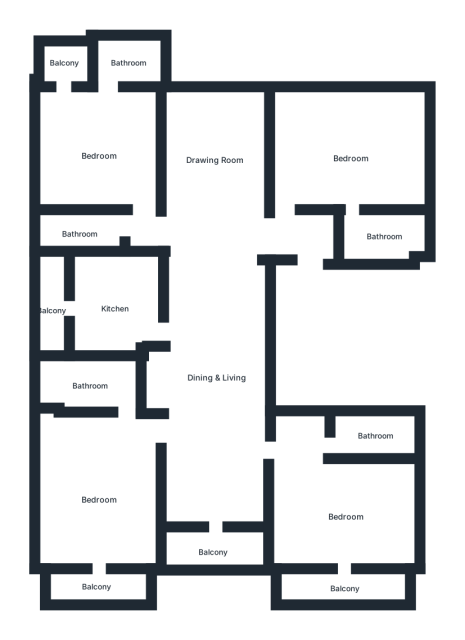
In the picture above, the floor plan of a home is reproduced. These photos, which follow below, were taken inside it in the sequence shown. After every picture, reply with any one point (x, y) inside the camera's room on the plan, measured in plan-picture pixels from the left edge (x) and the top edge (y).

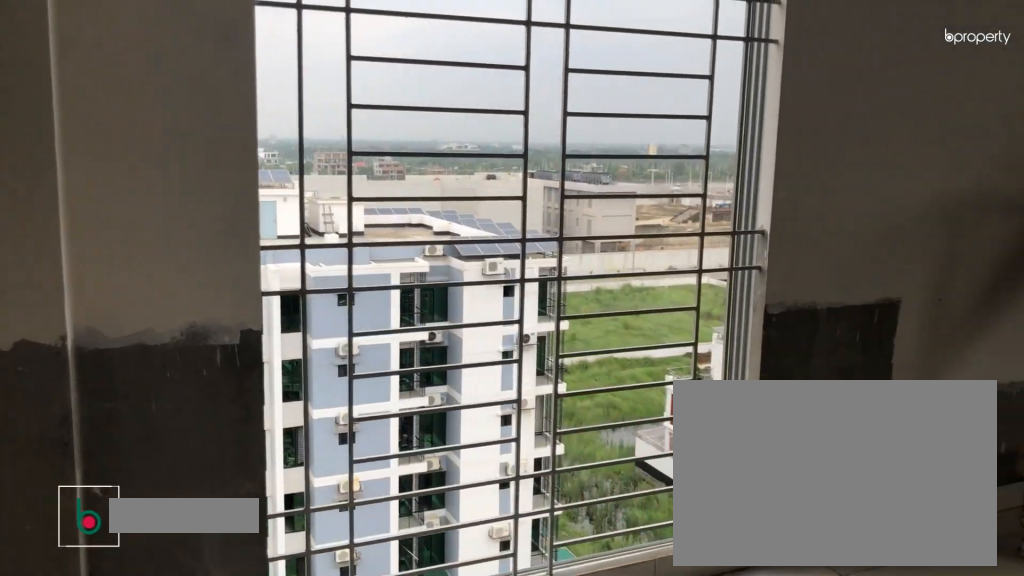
(351, 156)
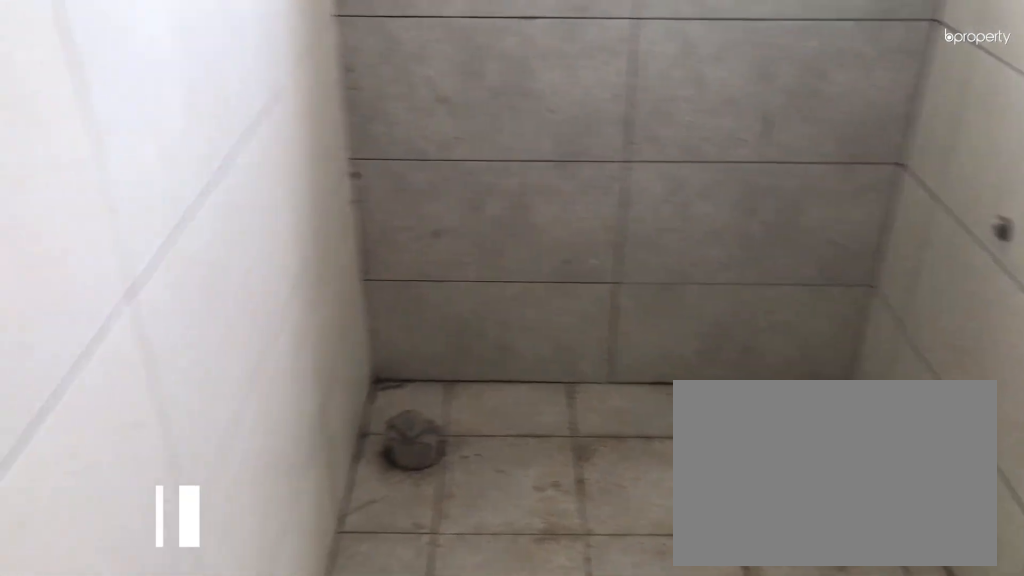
(386, 236)
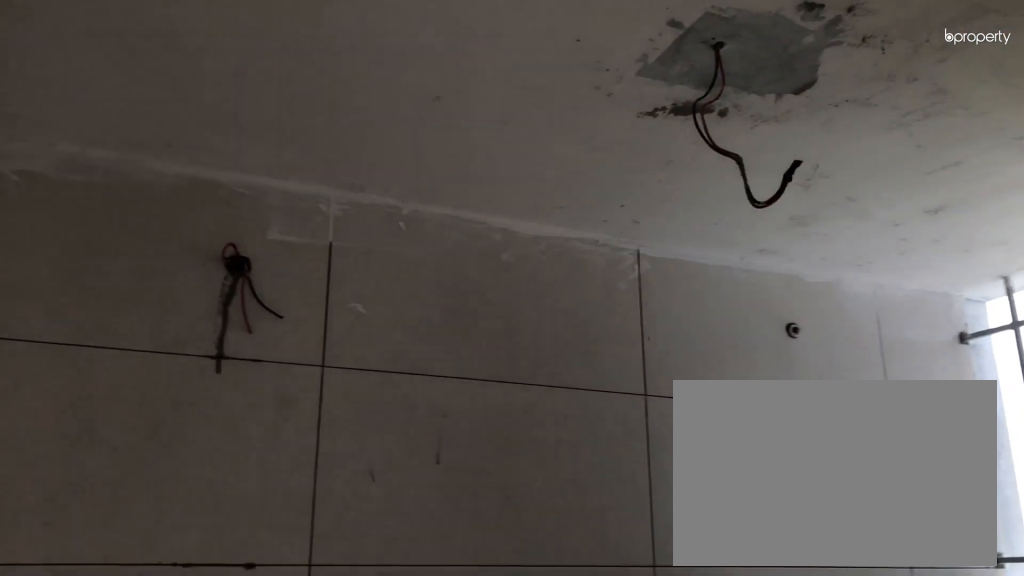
(127, 62)
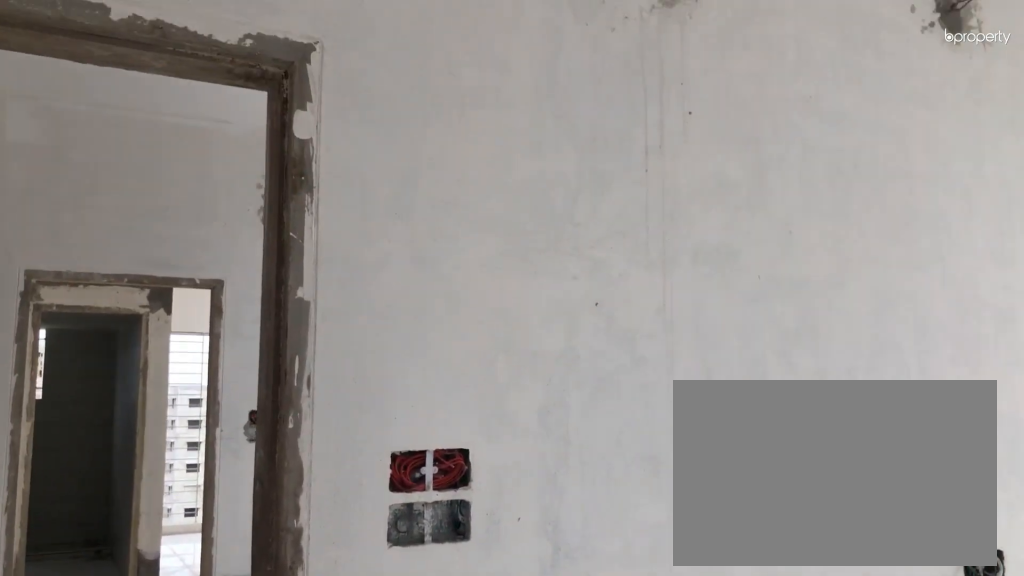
(98, 500)
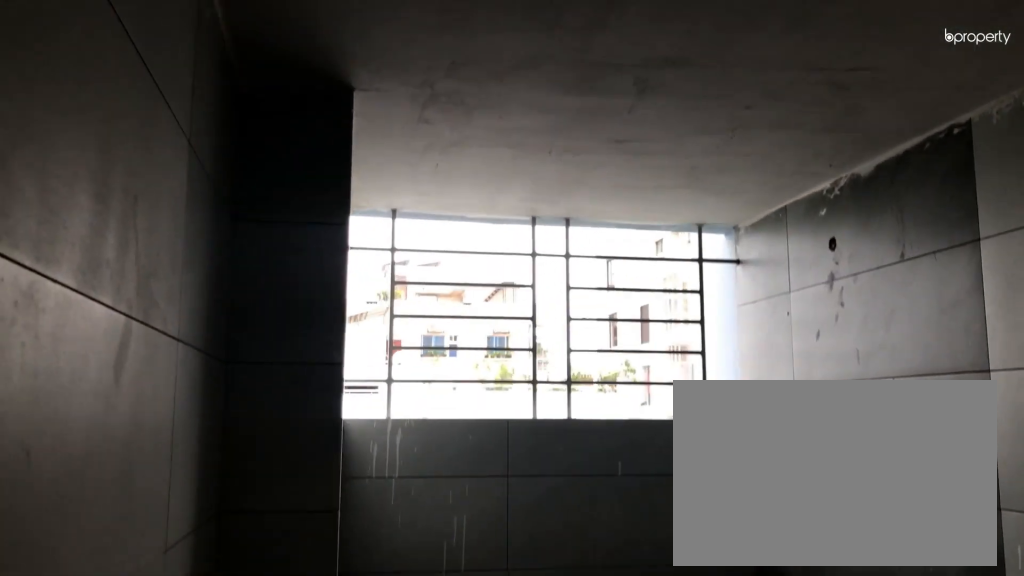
(91, 386)
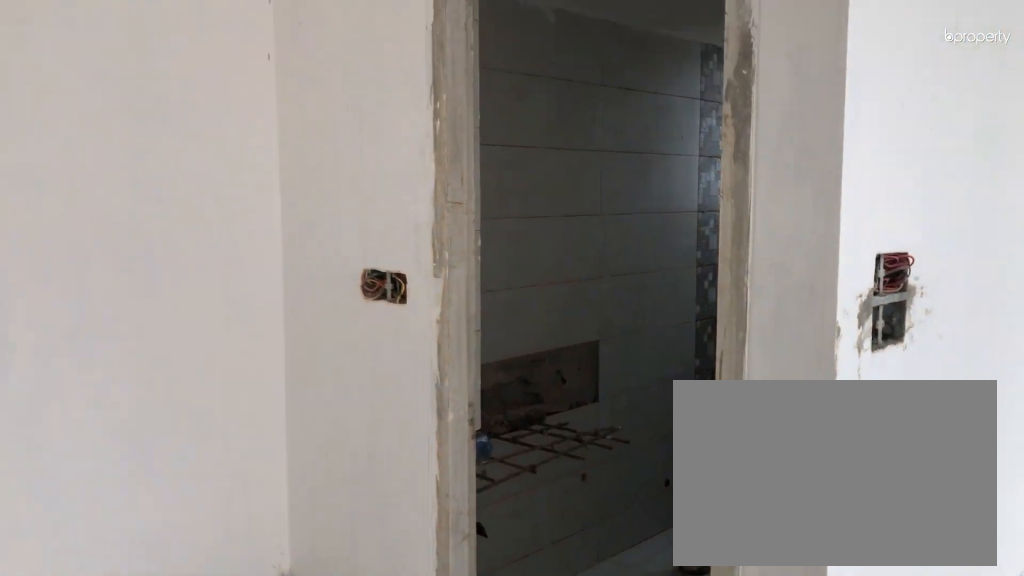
(347, 517)
